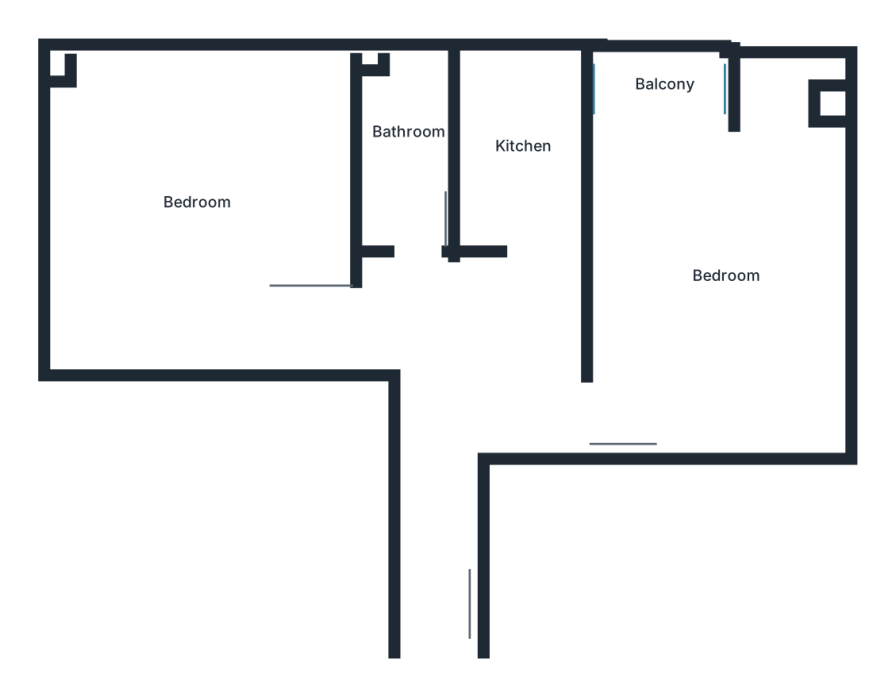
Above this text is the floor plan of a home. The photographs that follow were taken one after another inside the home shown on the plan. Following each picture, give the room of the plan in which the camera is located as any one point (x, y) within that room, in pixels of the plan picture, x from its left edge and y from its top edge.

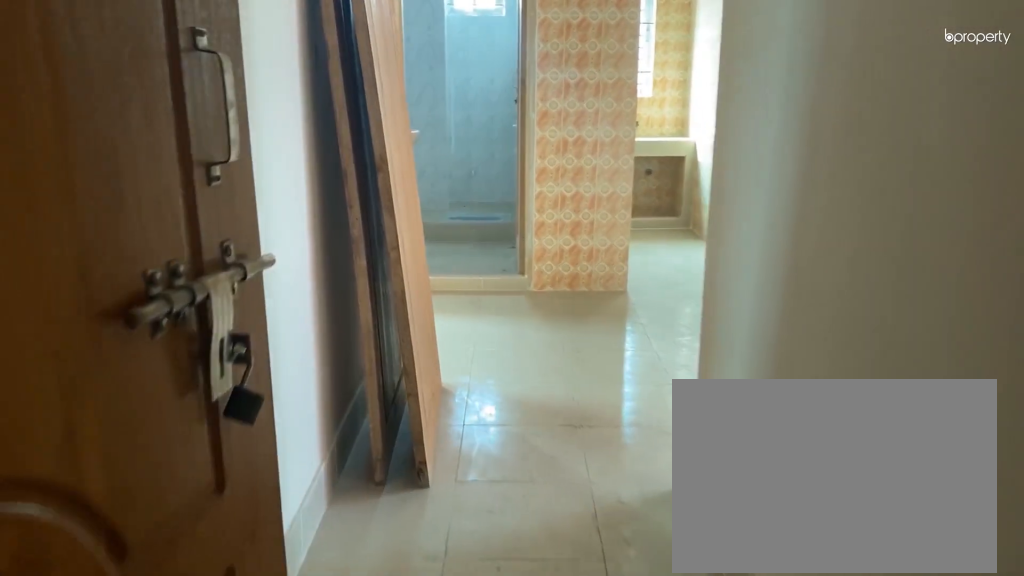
(442, 578)
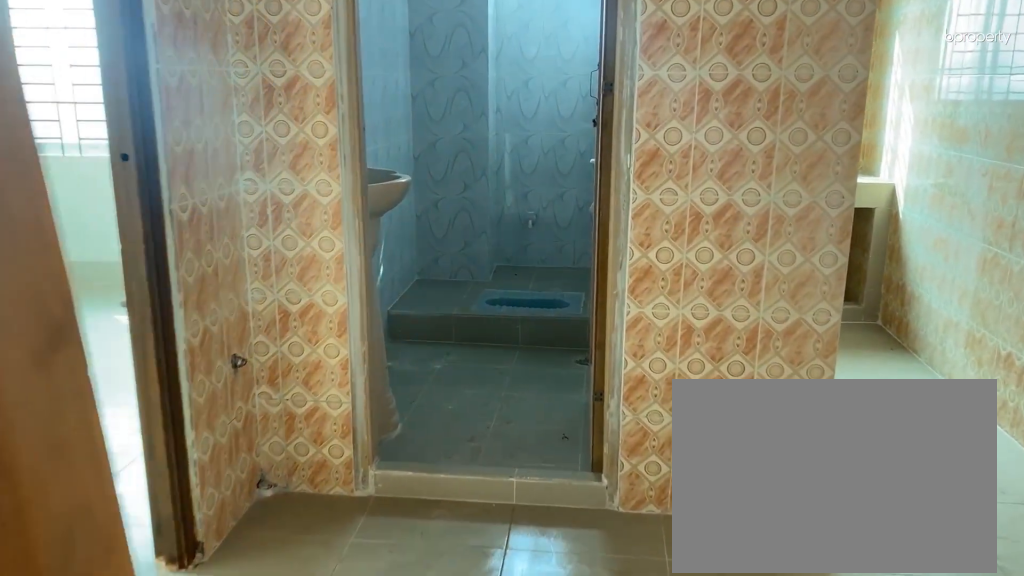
(471, 356)
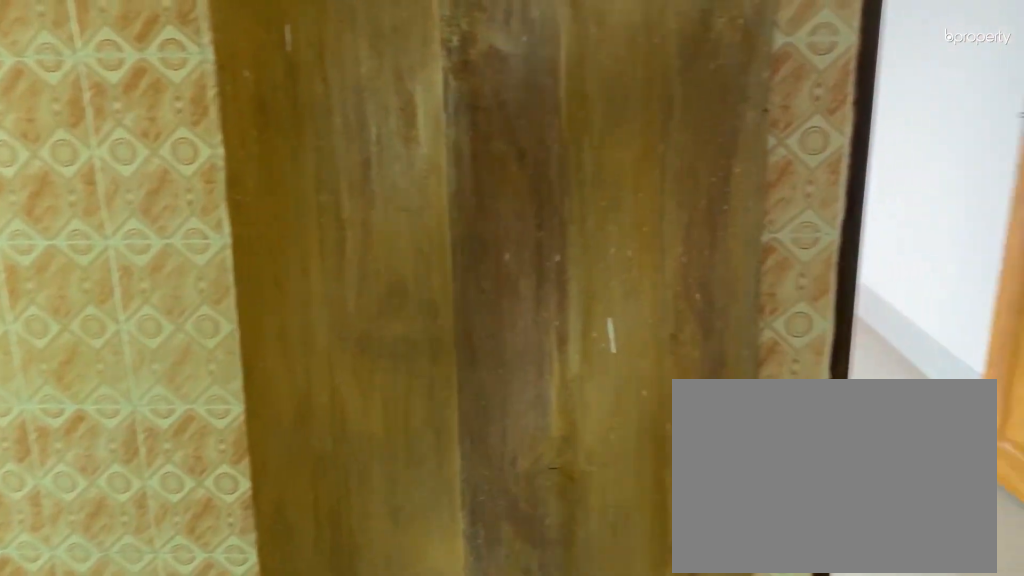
(471, 356)
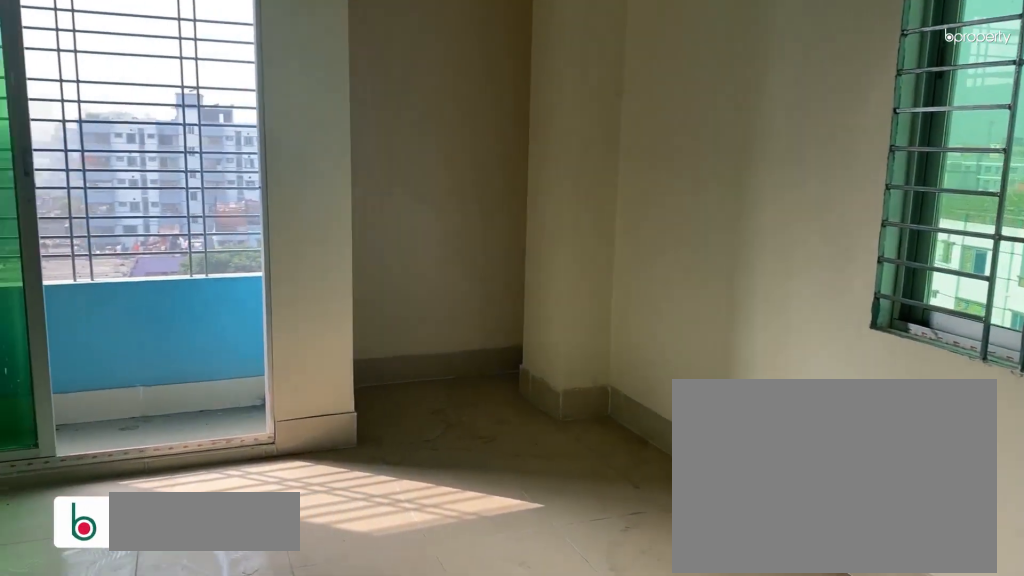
(722, 264)
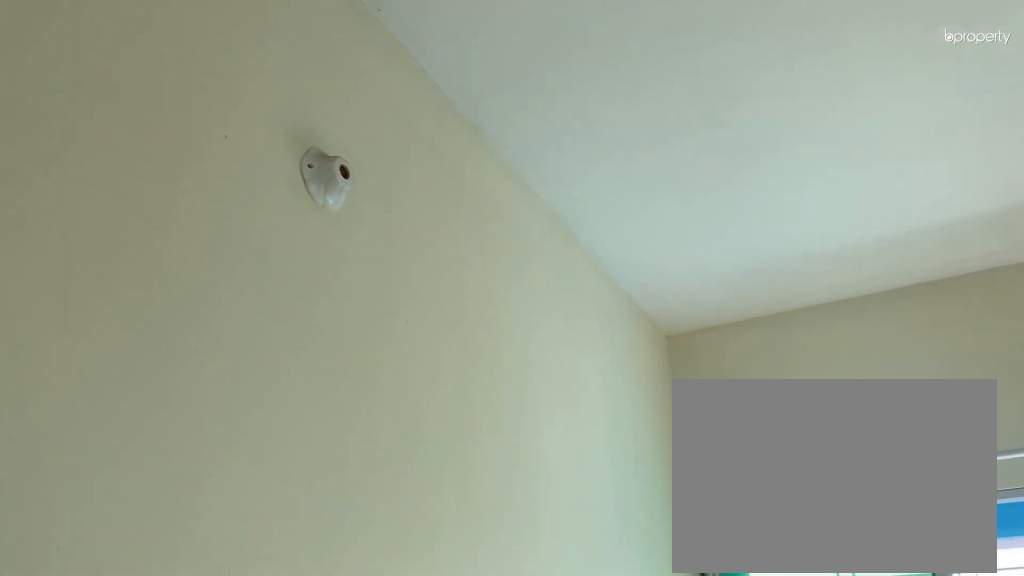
(722, 264)
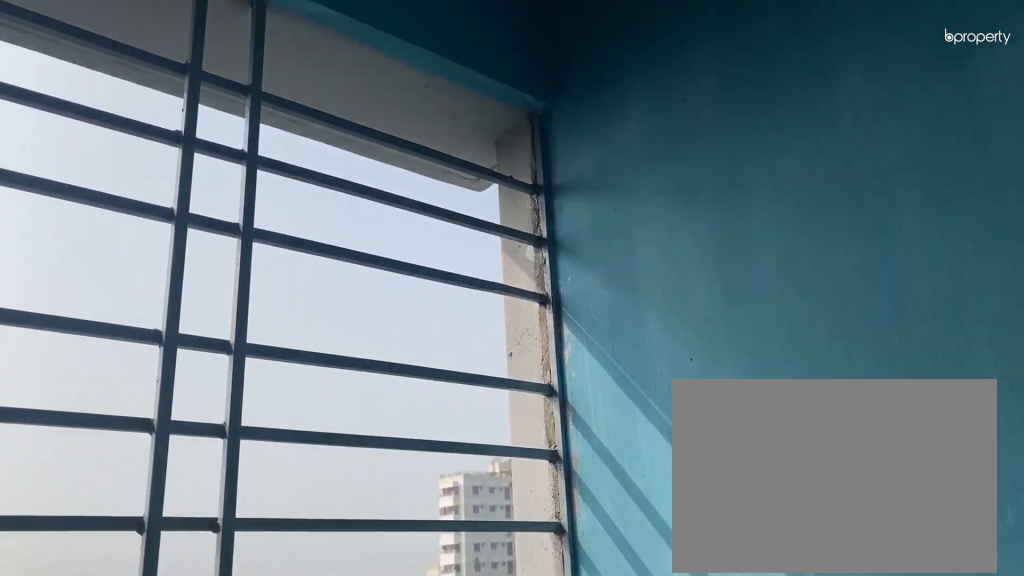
(655, 97)
